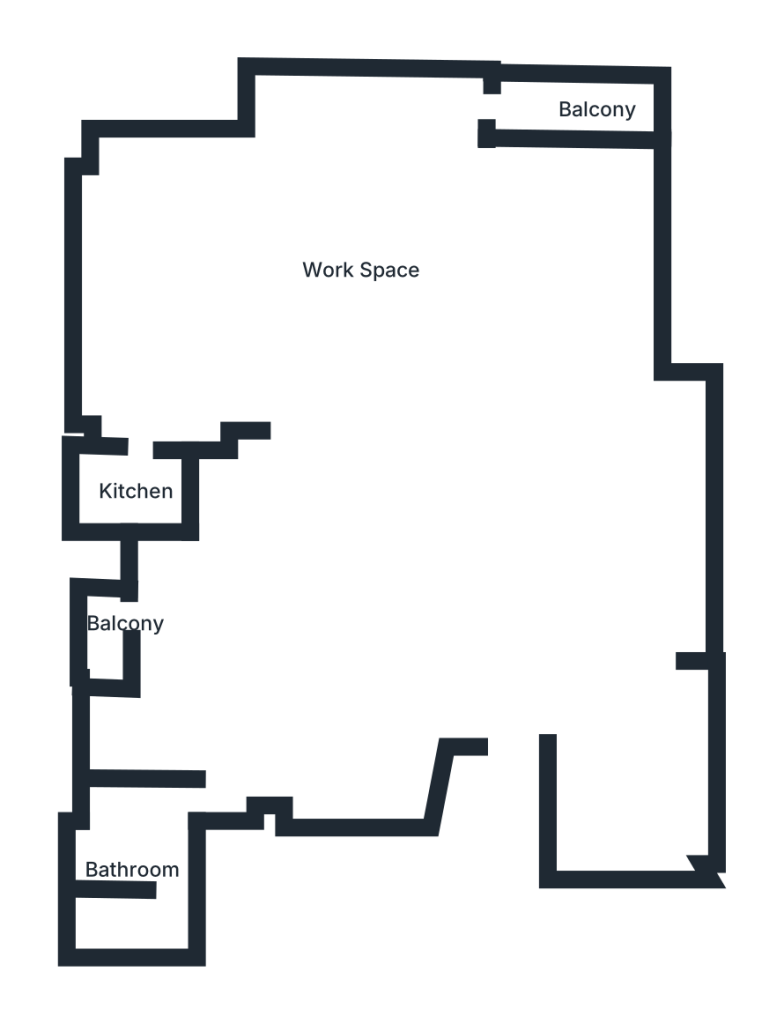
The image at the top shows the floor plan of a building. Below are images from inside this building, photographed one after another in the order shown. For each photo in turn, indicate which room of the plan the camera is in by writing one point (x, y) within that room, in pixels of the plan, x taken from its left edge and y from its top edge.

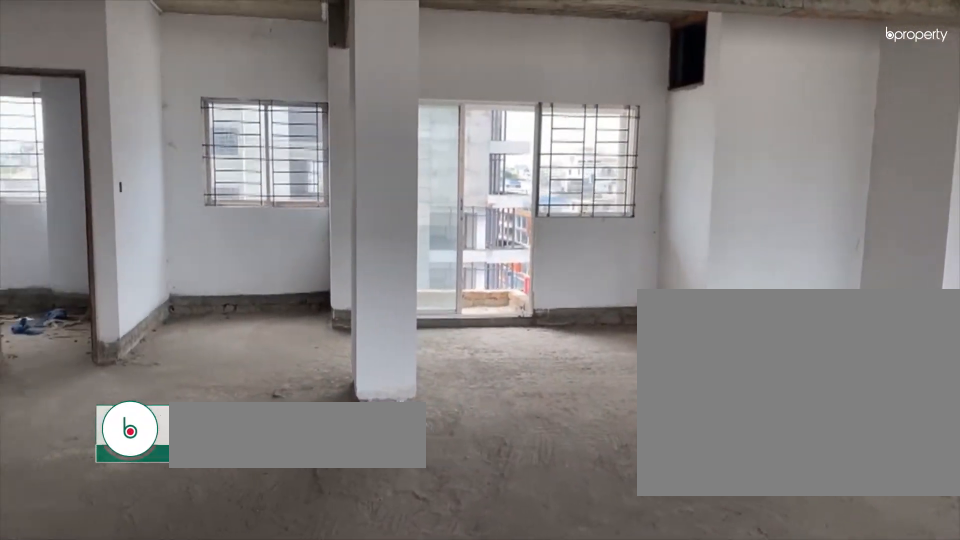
(432, 581)
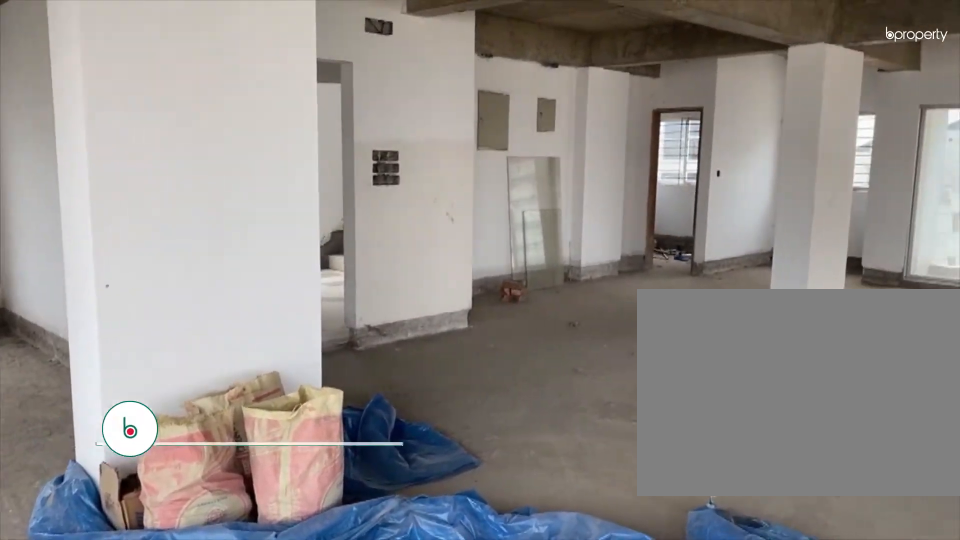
(581, 593)
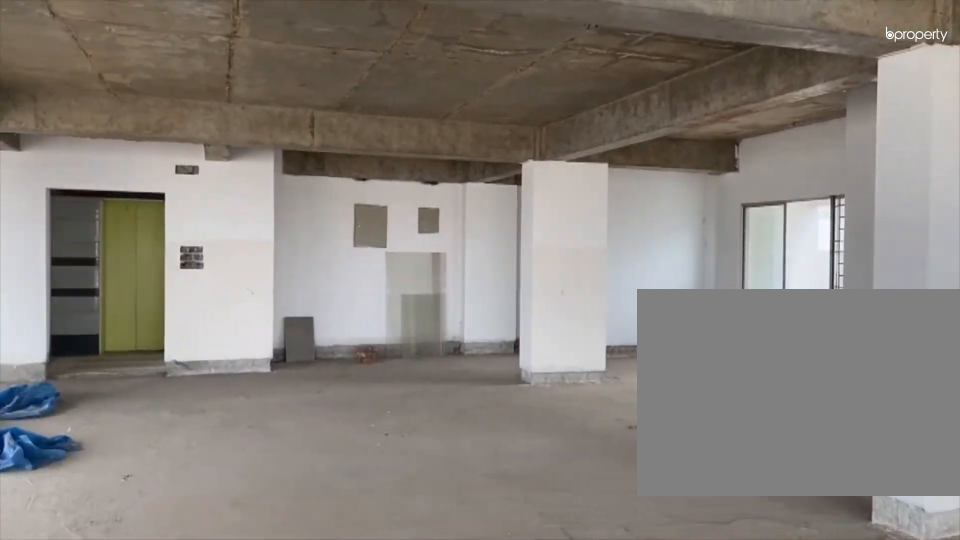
(313, 347)
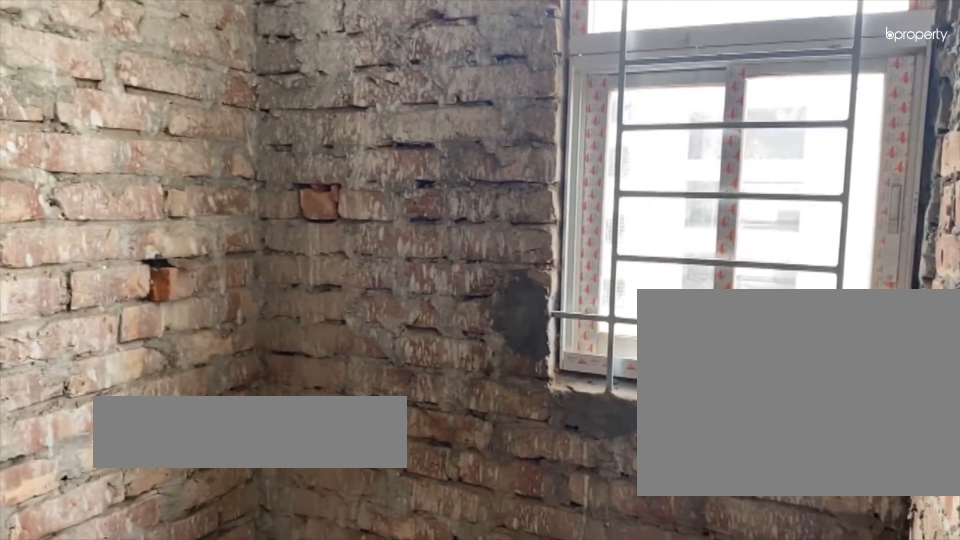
(136, 492)
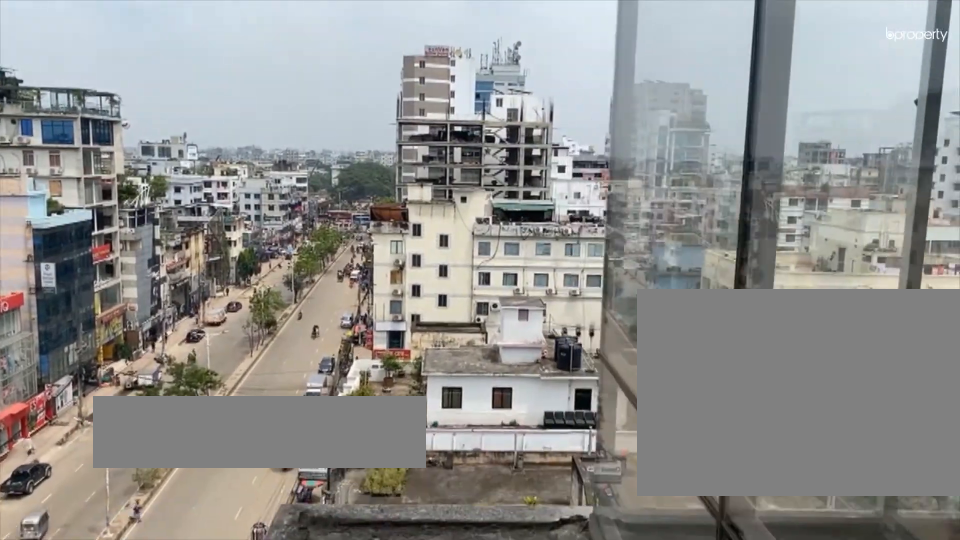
(564, 108)
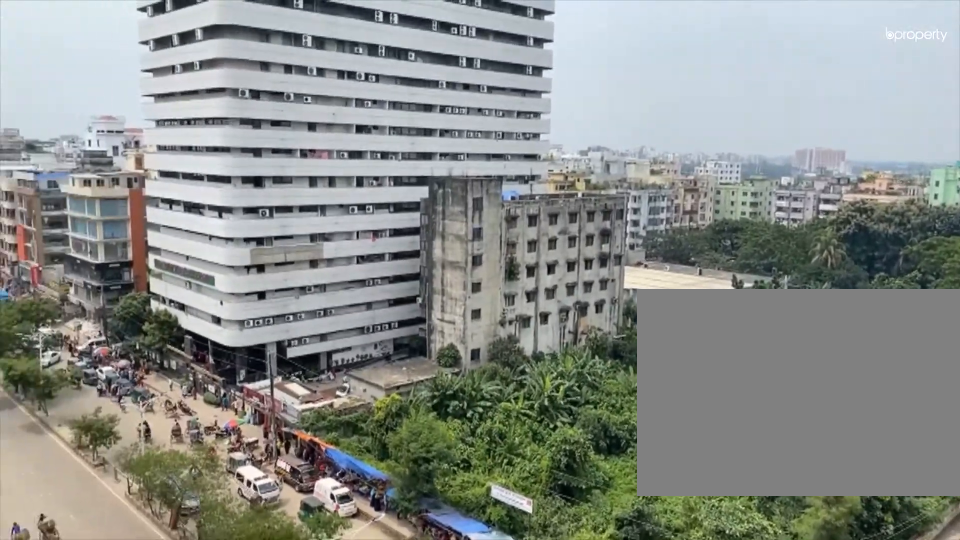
(559, 107)
